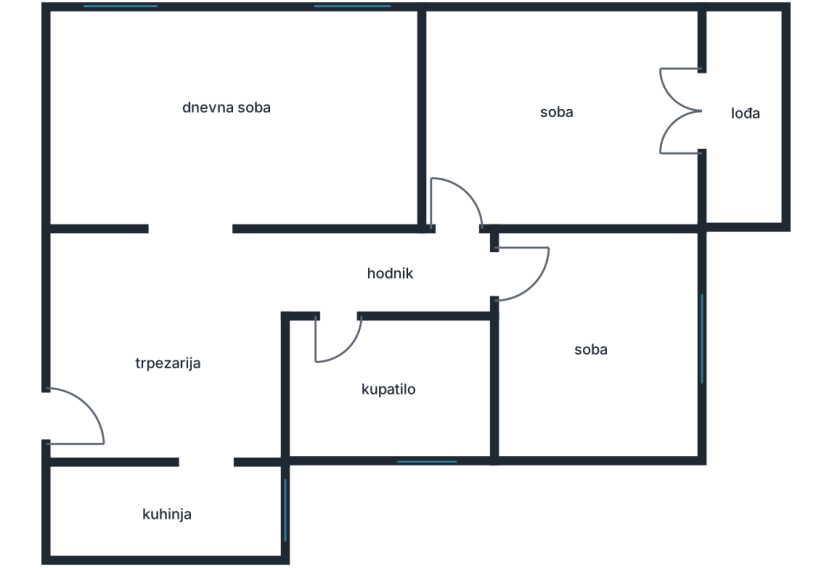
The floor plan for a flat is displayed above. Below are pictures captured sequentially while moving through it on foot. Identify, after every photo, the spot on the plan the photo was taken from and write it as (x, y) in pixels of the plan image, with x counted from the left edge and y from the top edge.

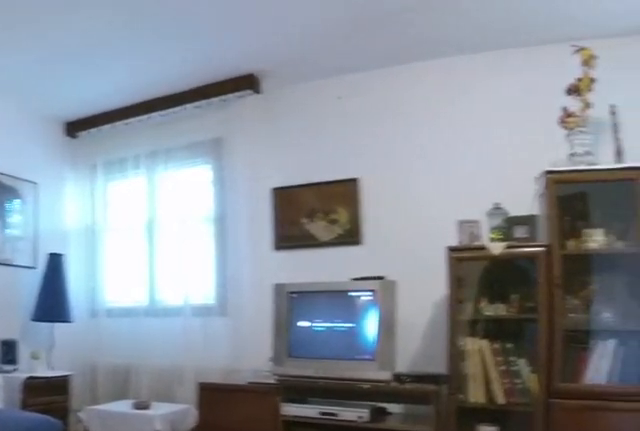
(223, 254)
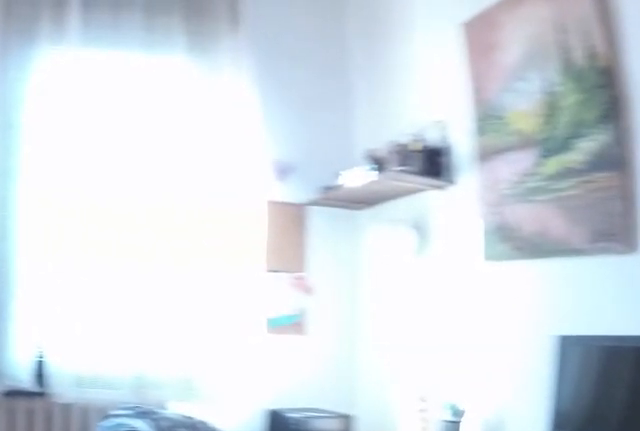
(340, 197)
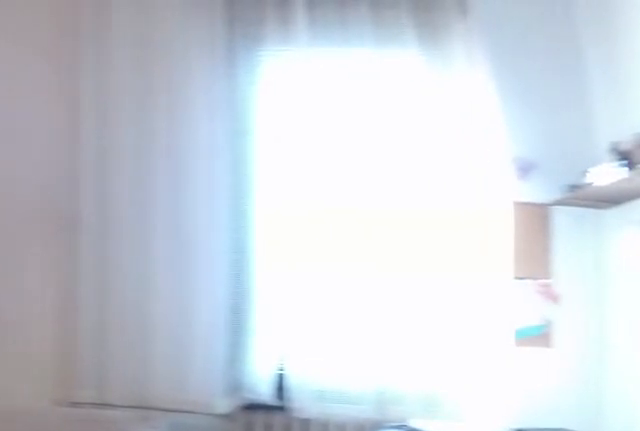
(346, 193)
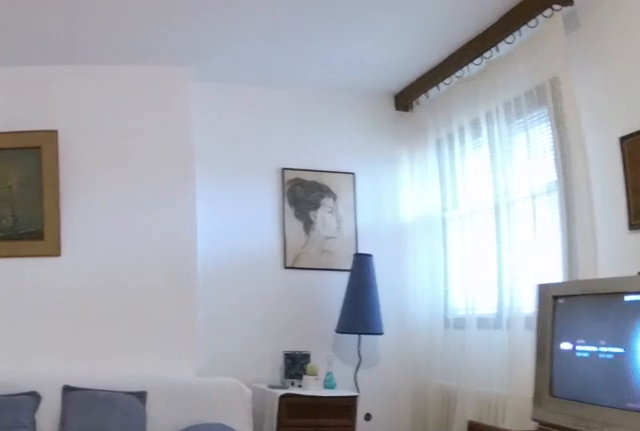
(296, 161)
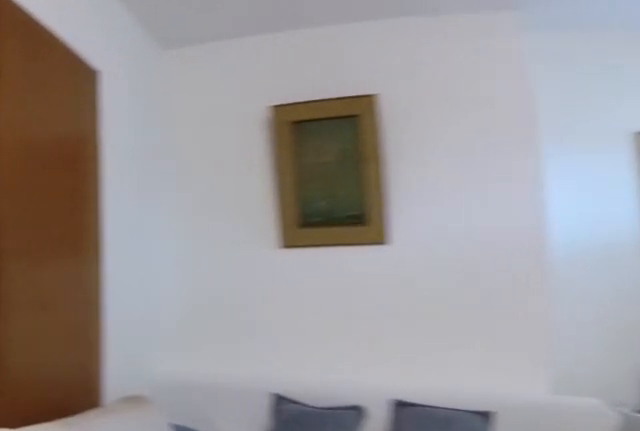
(263, 166)
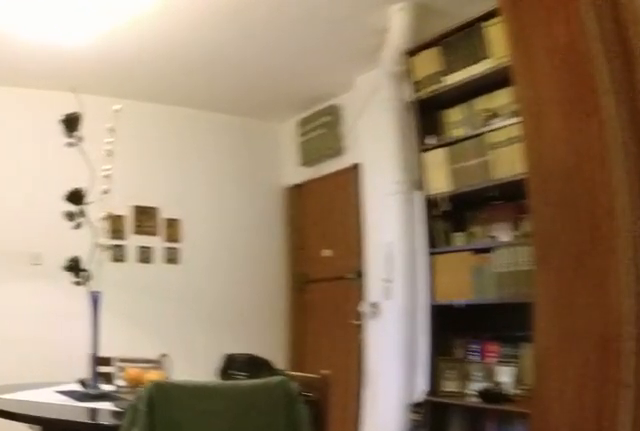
(217, 184)
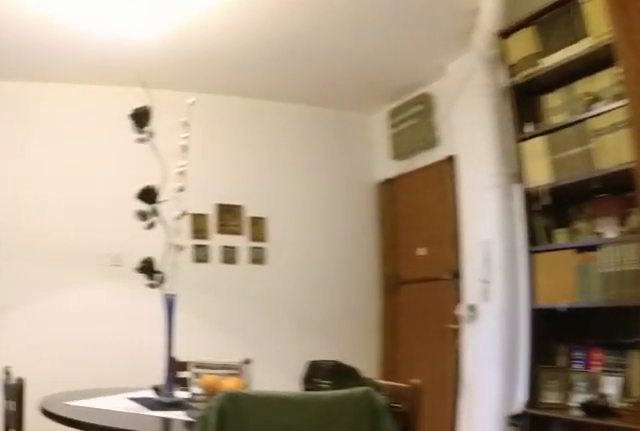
(210, 188)
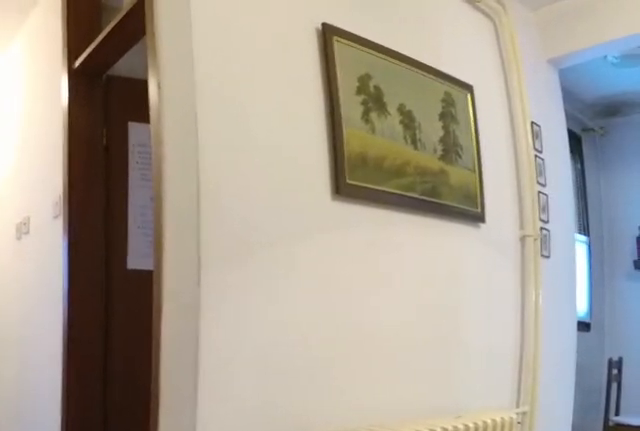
(190, 234)
